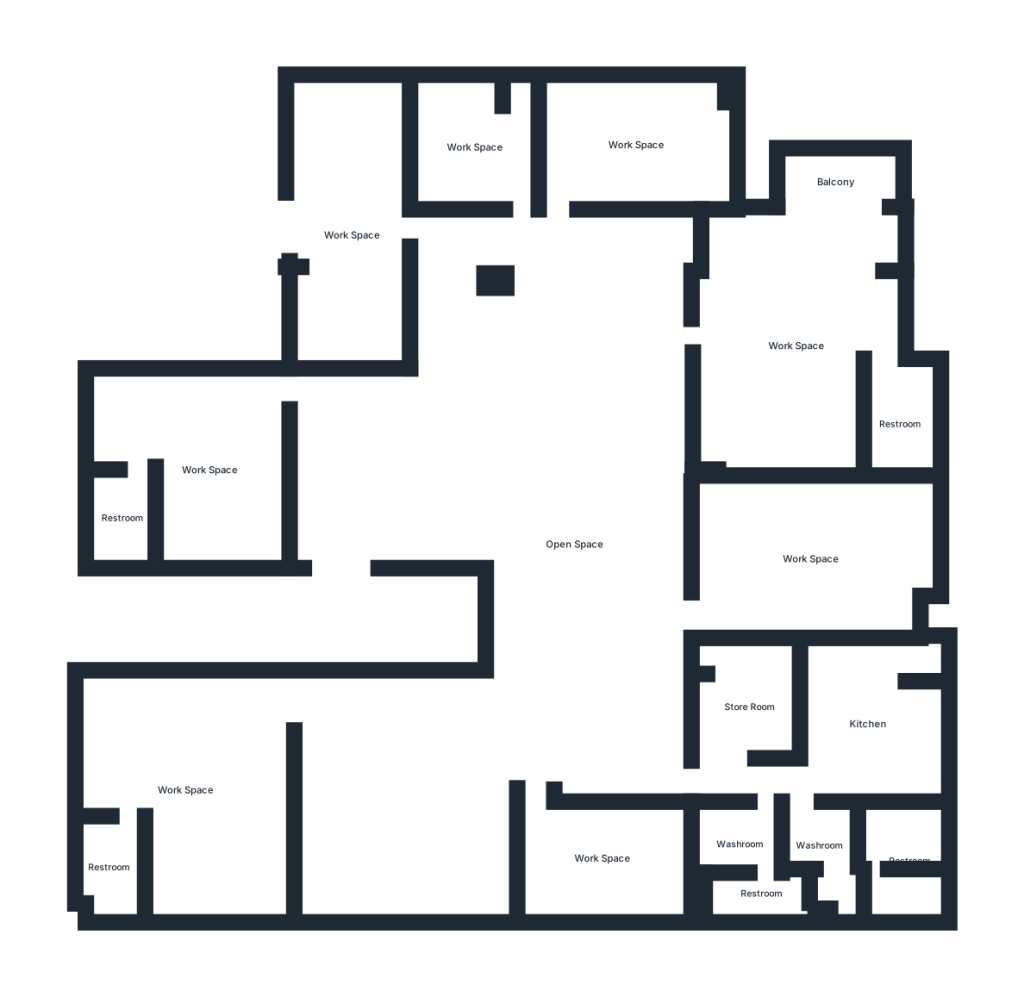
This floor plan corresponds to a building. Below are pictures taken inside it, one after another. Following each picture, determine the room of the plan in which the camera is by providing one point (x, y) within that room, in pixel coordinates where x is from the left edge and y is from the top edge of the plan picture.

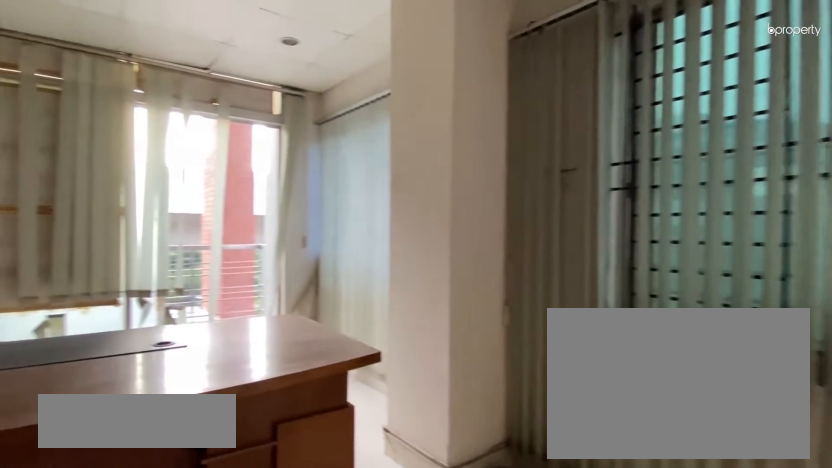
(800, 343)
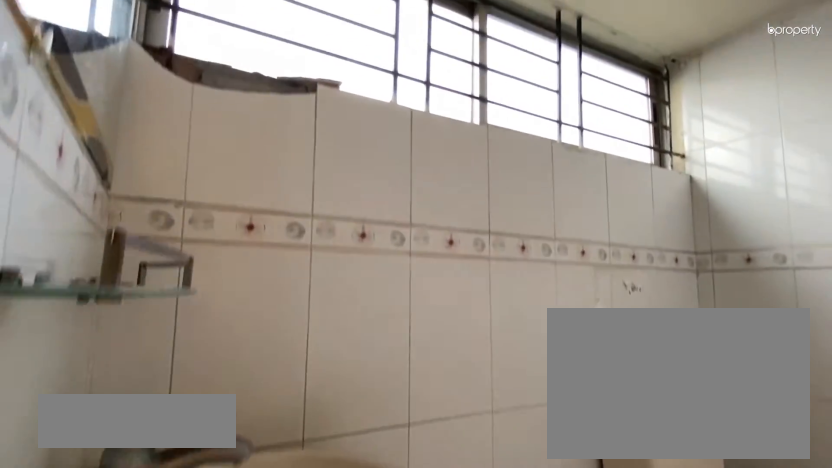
(899, 422)
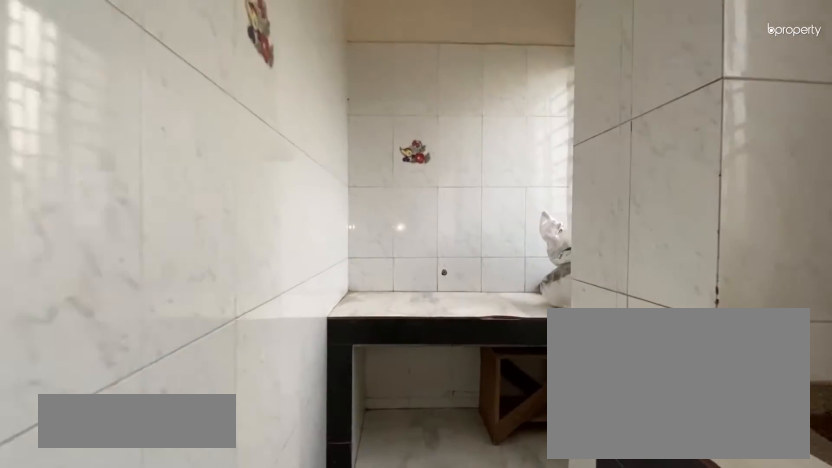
(870, 728)
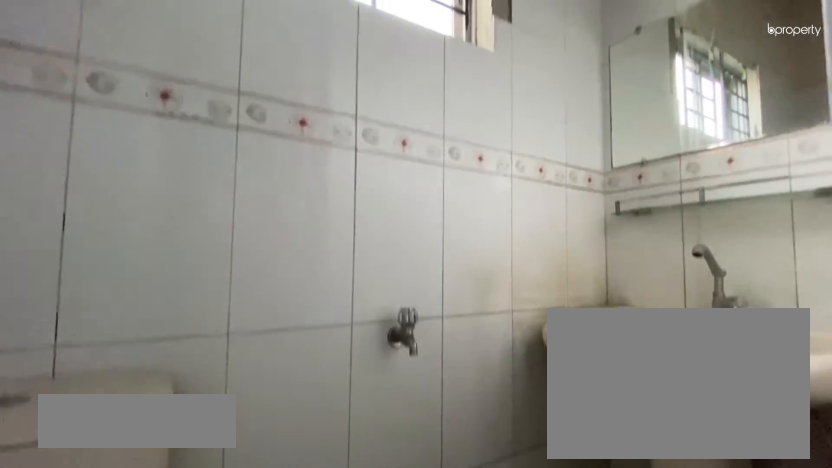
(901, 852)
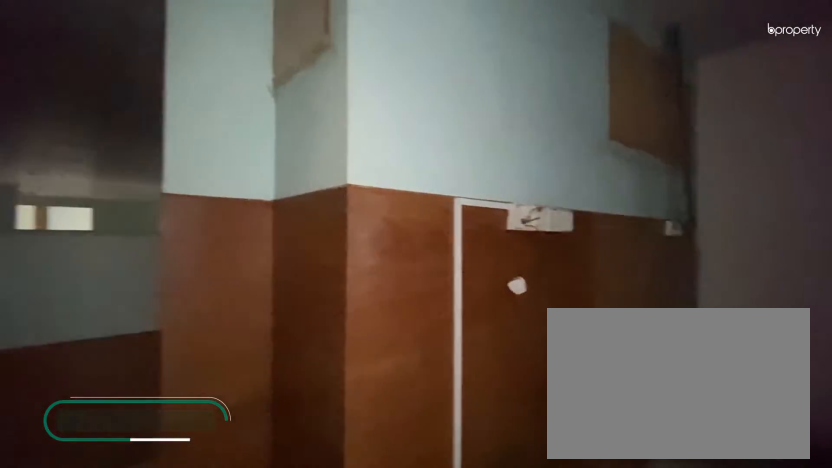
(608, 862)
